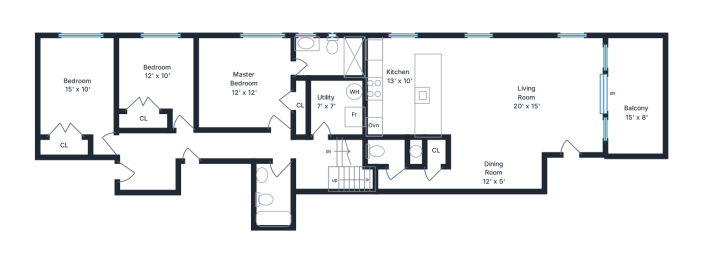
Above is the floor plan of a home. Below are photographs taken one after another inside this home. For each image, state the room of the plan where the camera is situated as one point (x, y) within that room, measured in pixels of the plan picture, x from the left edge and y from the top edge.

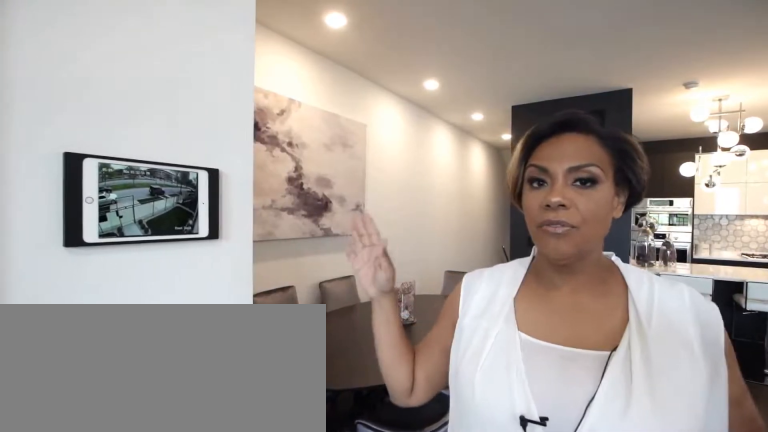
(494, 110)
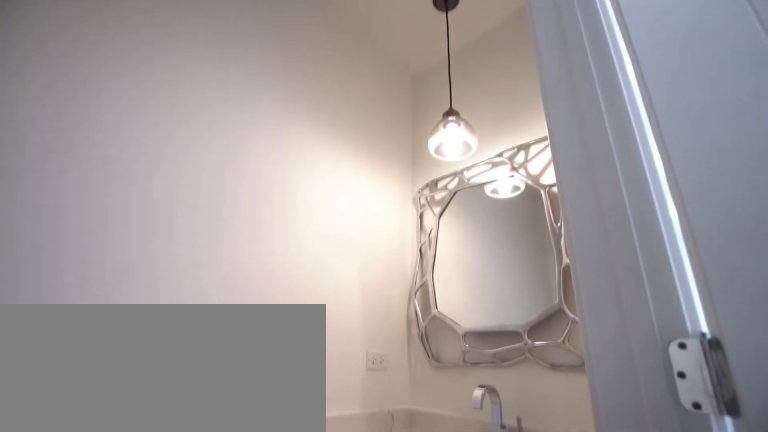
(390, 154)
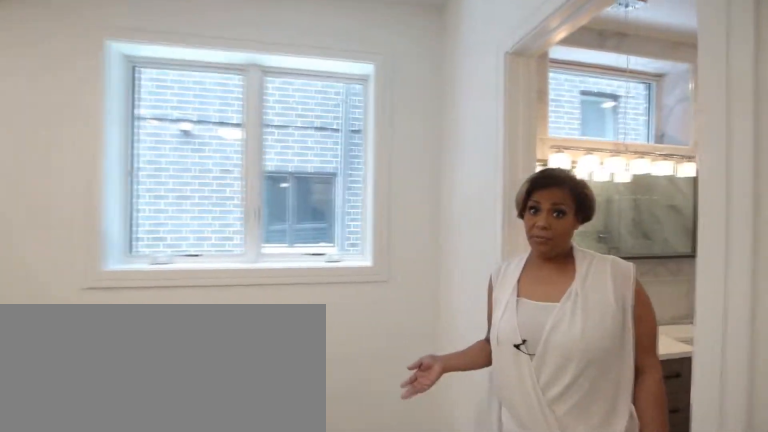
(242, 81)
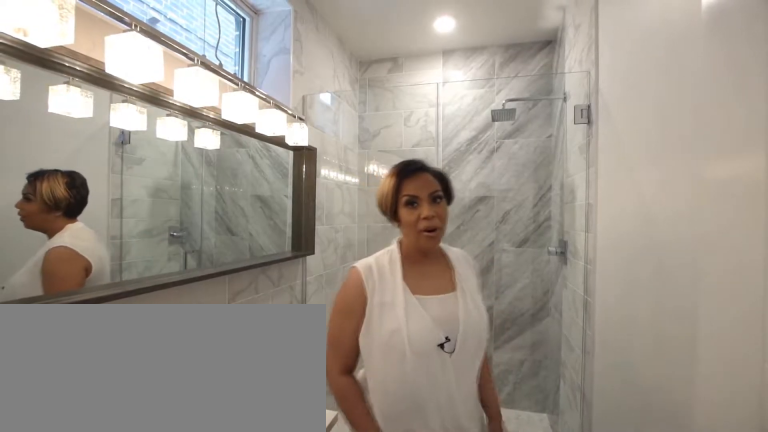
(323, 62)
